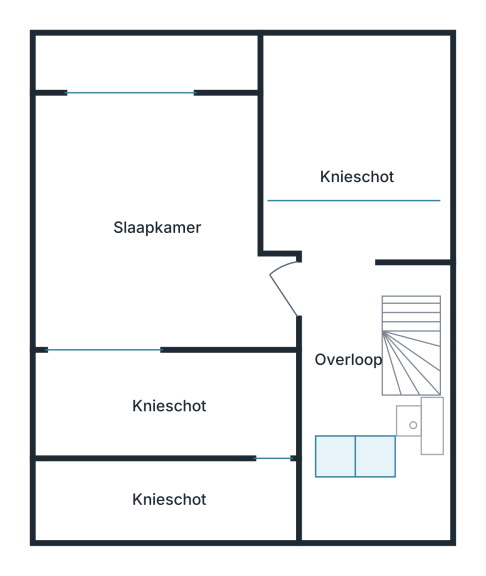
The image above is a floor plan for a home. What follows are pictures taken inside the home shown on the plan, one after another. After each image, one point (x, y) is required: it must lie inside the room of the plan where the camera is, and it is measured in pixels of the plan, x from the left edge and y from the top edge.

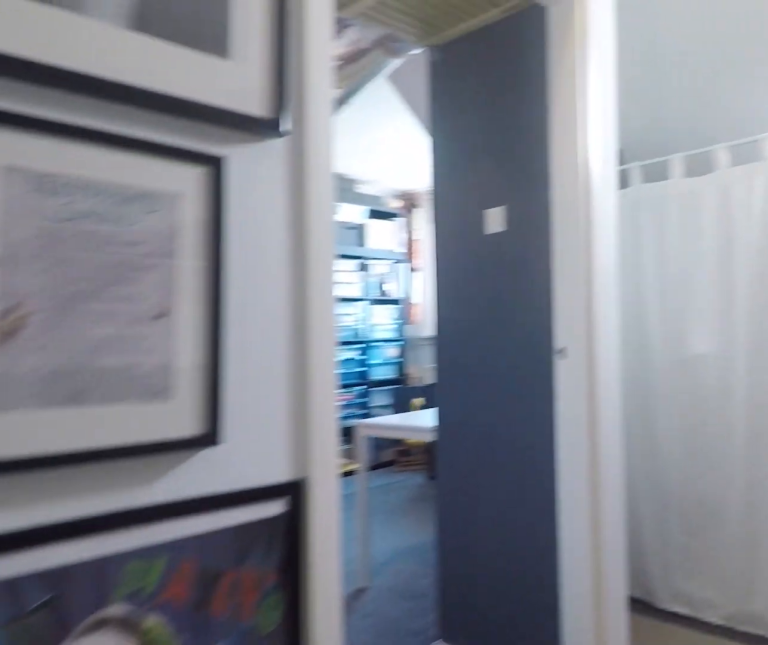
(351, 298)
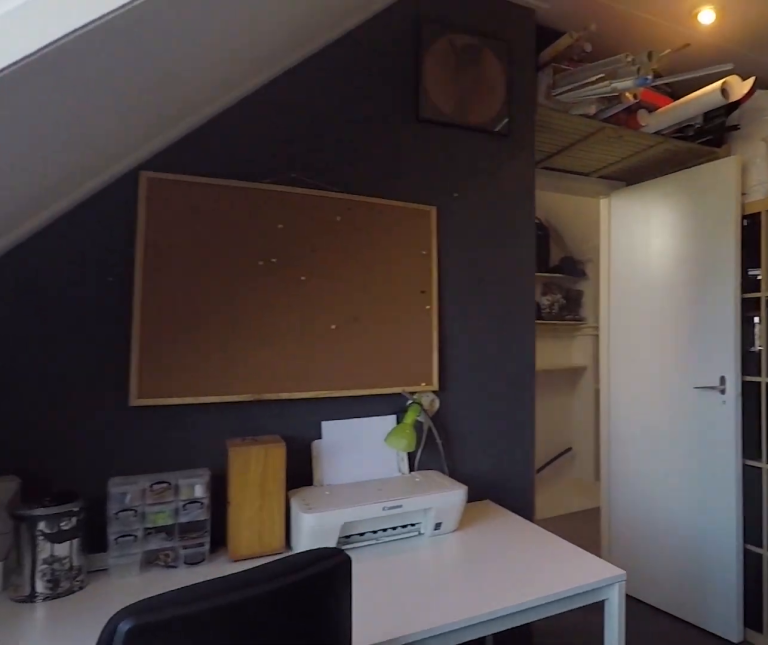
(98, 252)
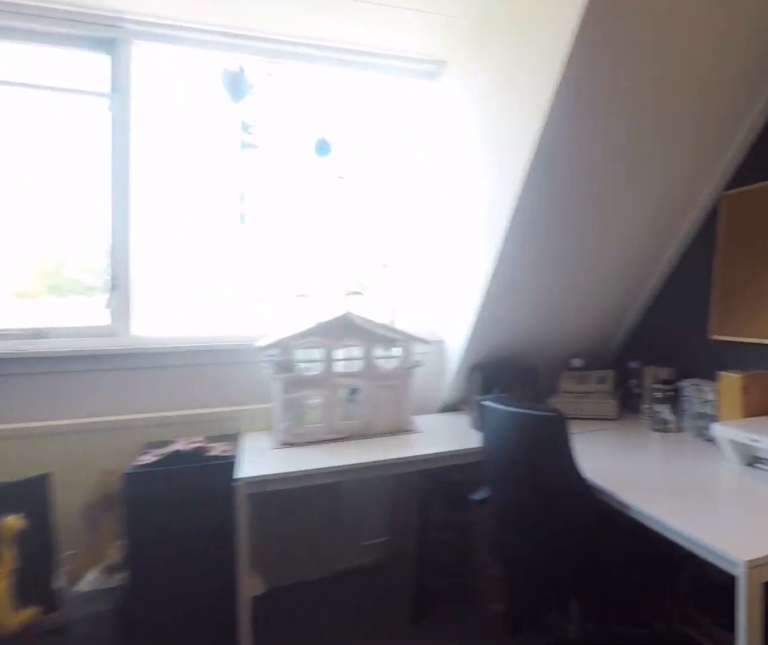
(99, 253)
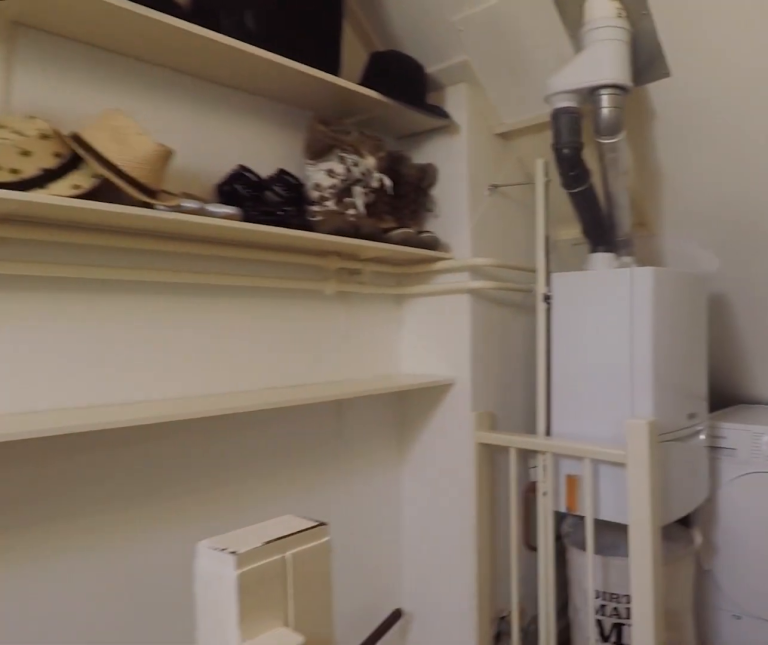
(351, 298)
